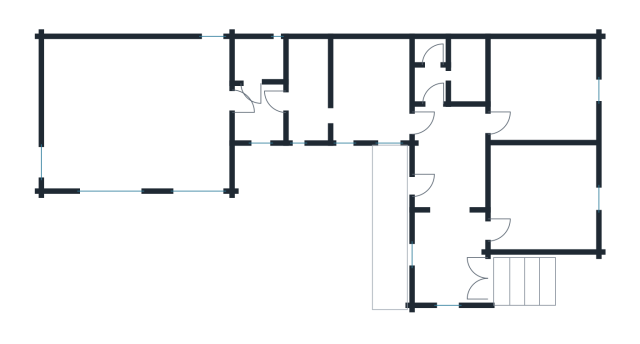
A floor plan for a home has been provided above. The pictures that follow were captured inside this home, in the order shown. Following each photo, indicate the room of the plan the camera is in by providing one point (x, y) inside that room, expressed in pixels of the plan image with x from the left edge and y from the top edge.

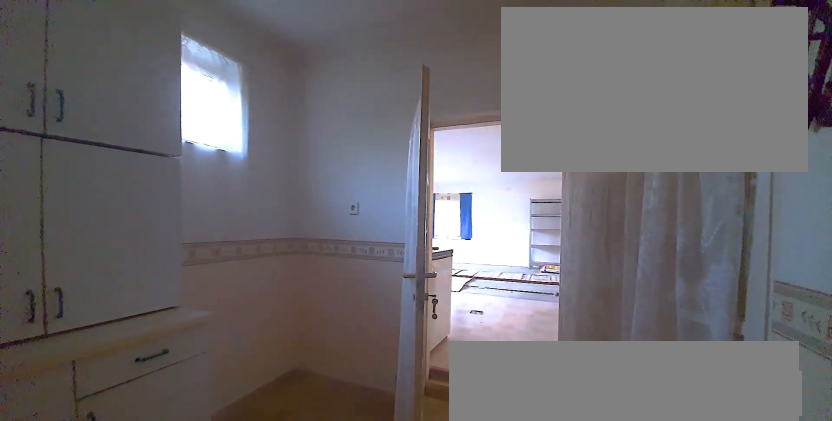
(258, 115)
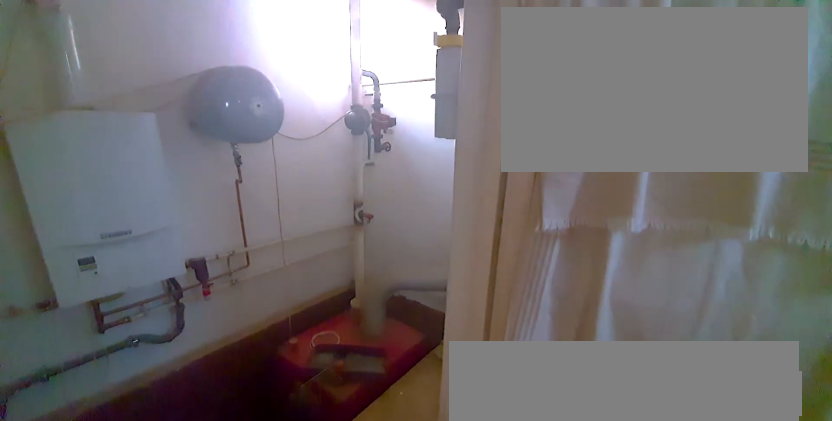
(257, 63)
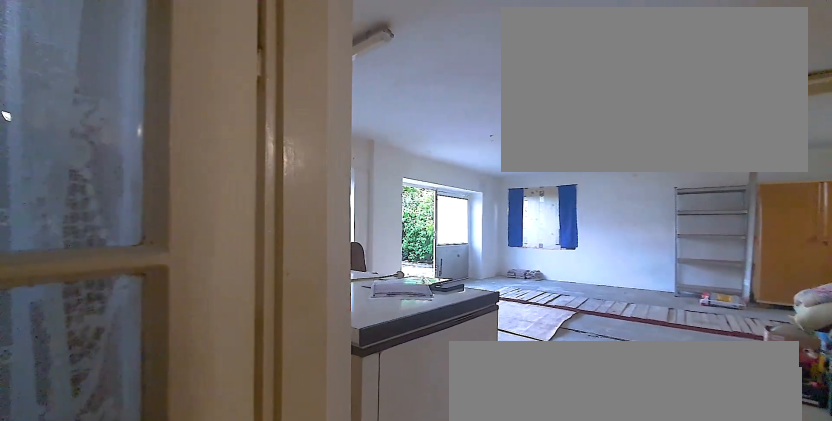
(136, 112)
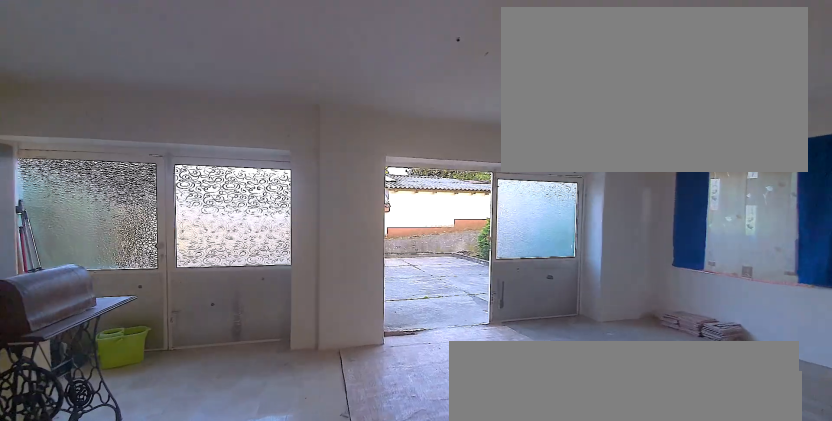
(137, 112)
